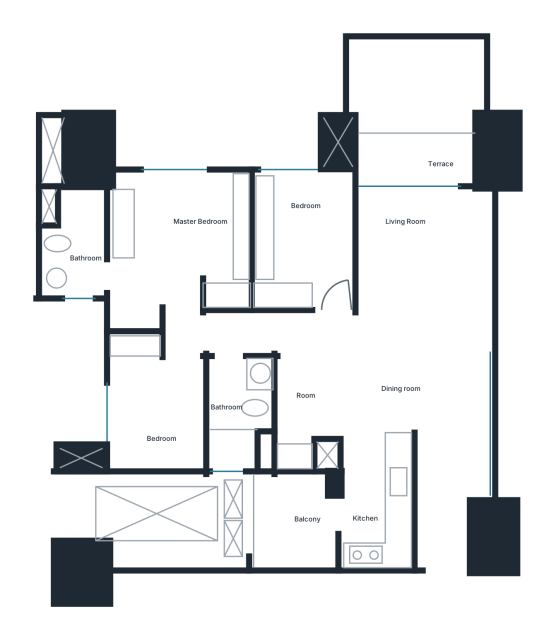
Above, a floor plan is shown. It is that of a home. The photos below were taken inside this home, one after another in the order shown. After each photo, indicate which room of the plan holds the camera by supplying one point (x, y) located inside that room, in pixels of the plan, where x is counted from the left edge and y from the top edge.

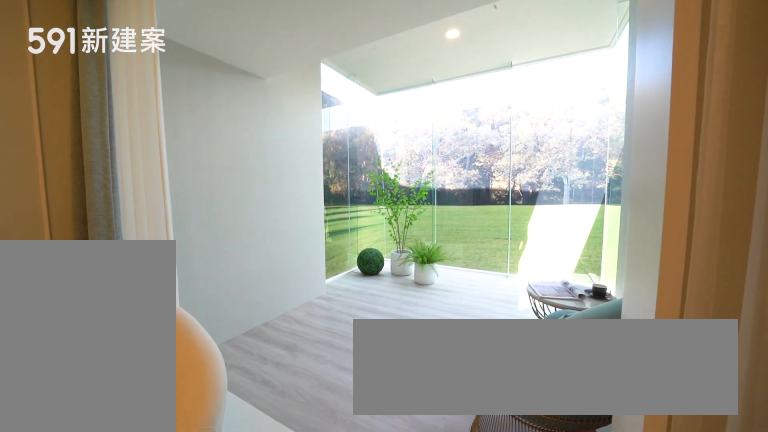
(422, 111)
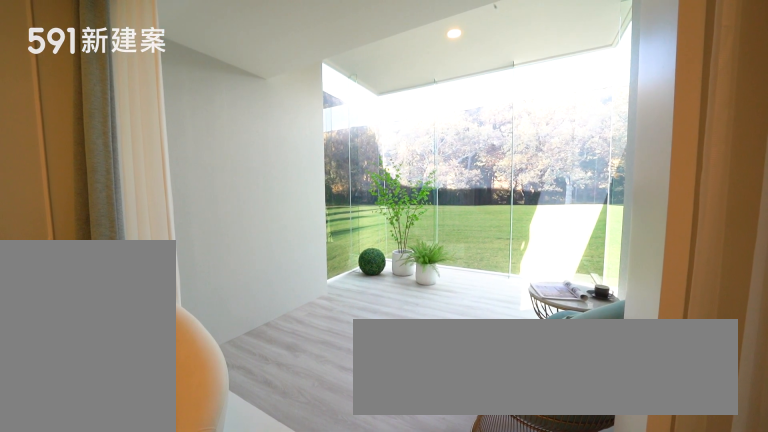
(422, 111)
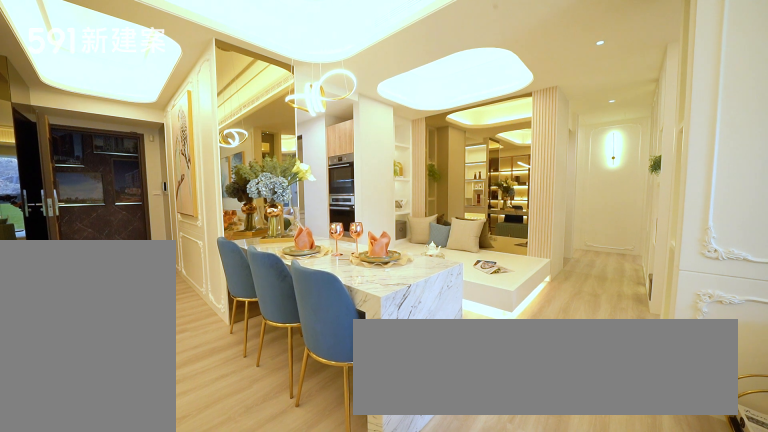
(403, 383)
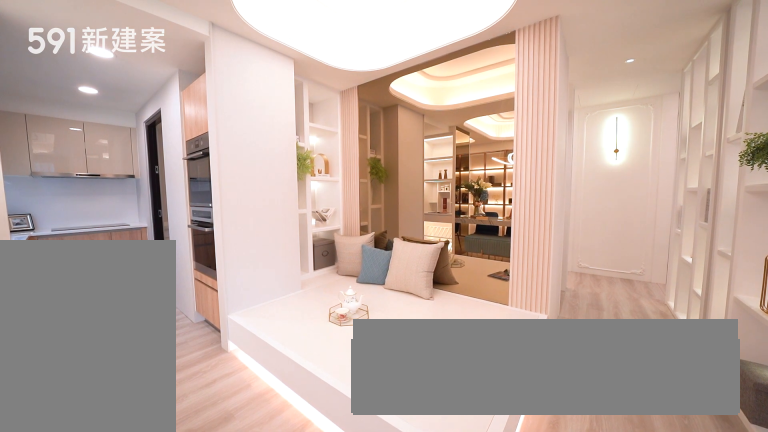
(304, 410)
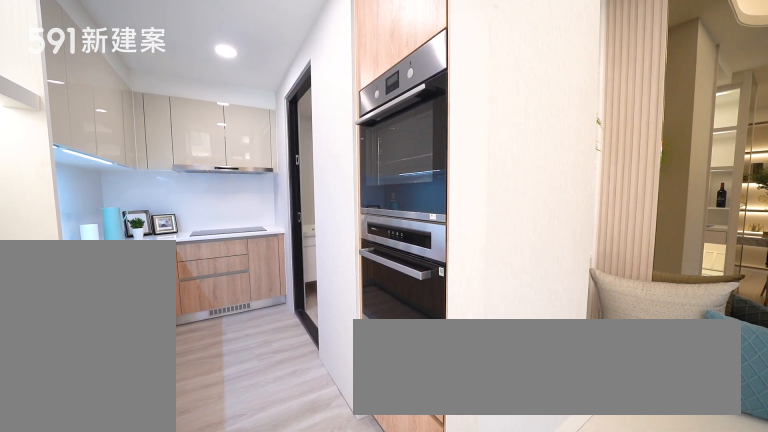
(378, 500)
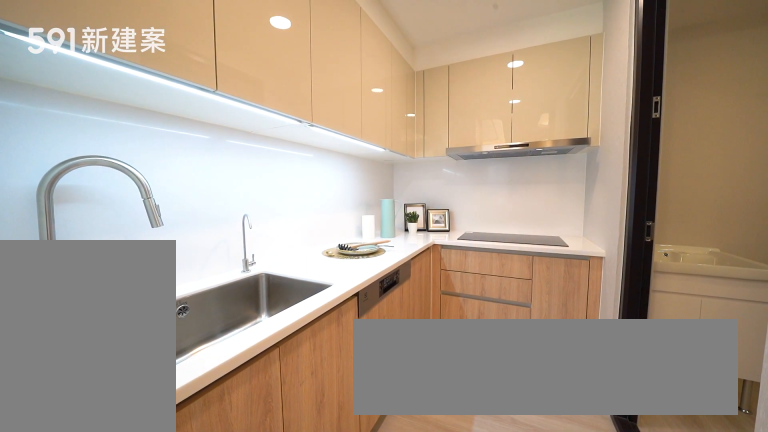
(378, 500)
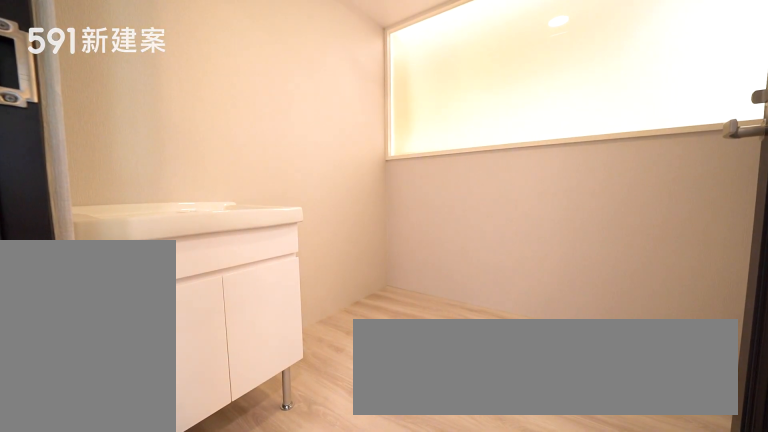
(295, 520)
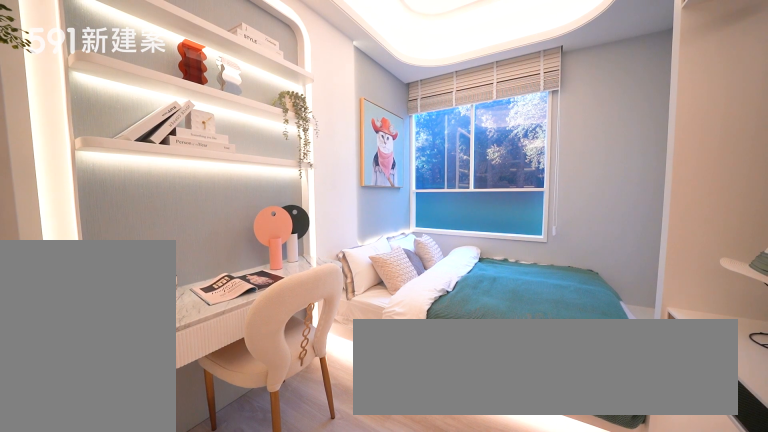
(300, 236)
